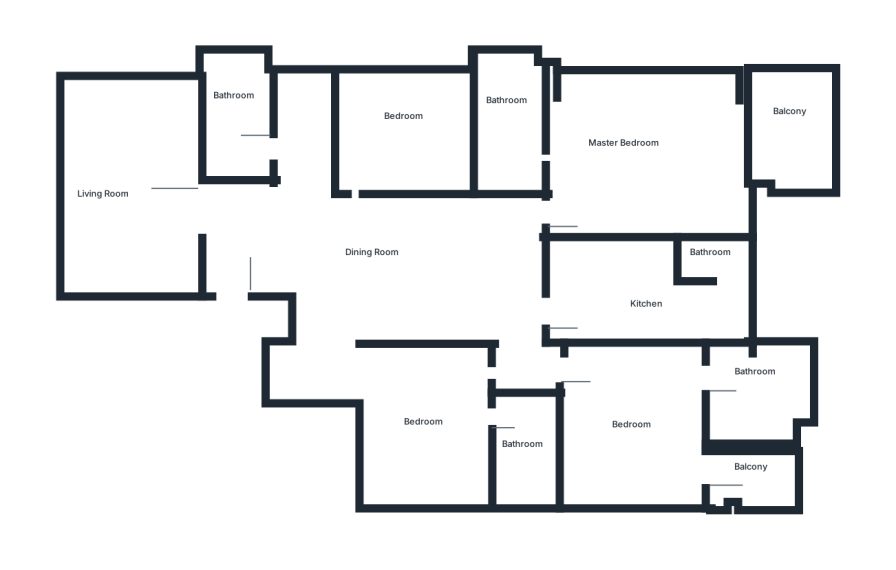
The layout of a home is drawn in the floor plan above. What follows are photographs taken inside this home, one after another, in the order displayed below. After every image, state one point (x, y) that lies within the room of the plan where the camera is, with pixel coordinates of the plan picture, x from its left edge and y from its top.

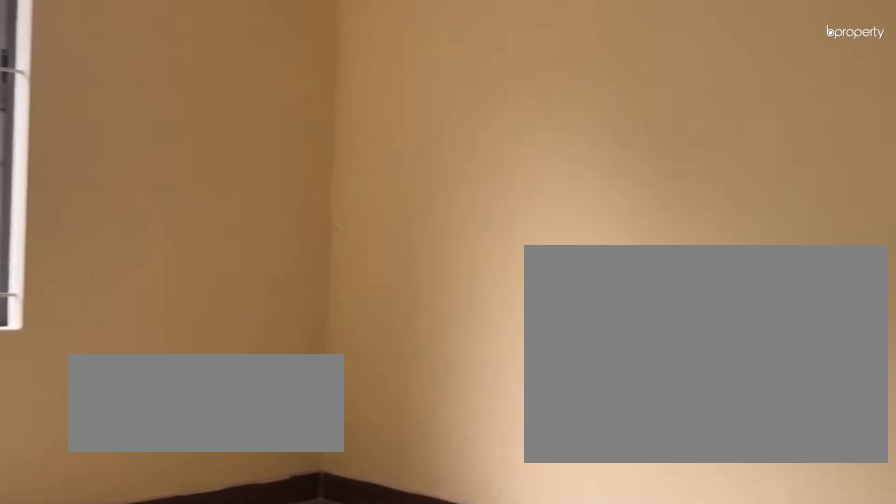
(457, 421)
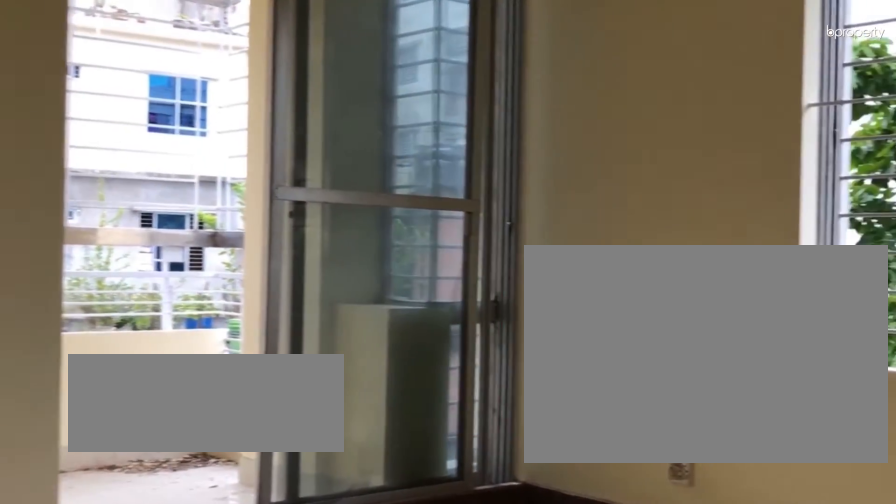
(651, 401)
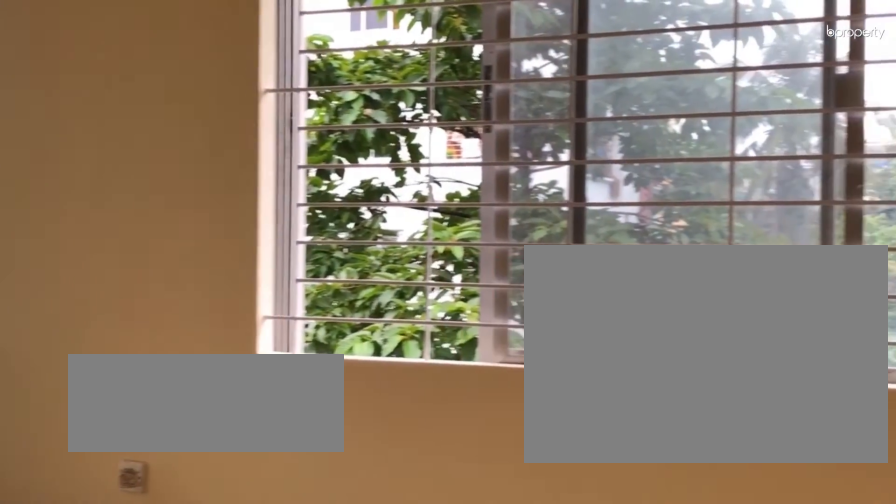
(651, 401)
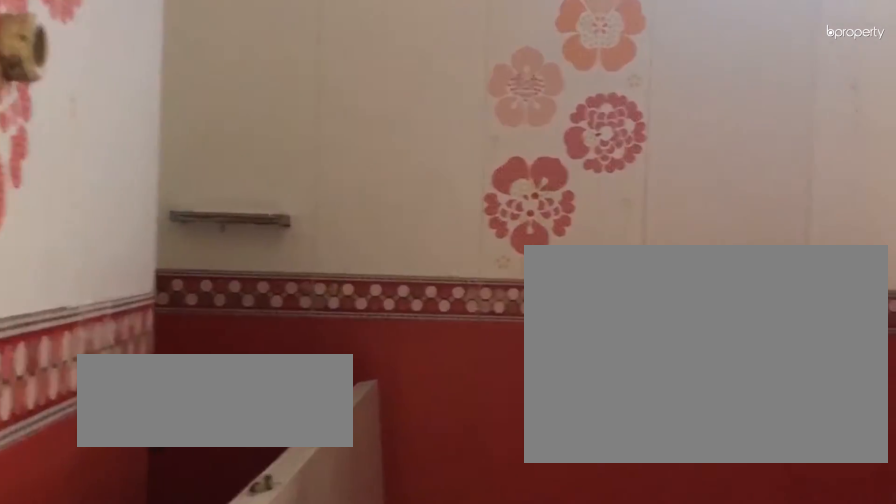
(735, 374)
